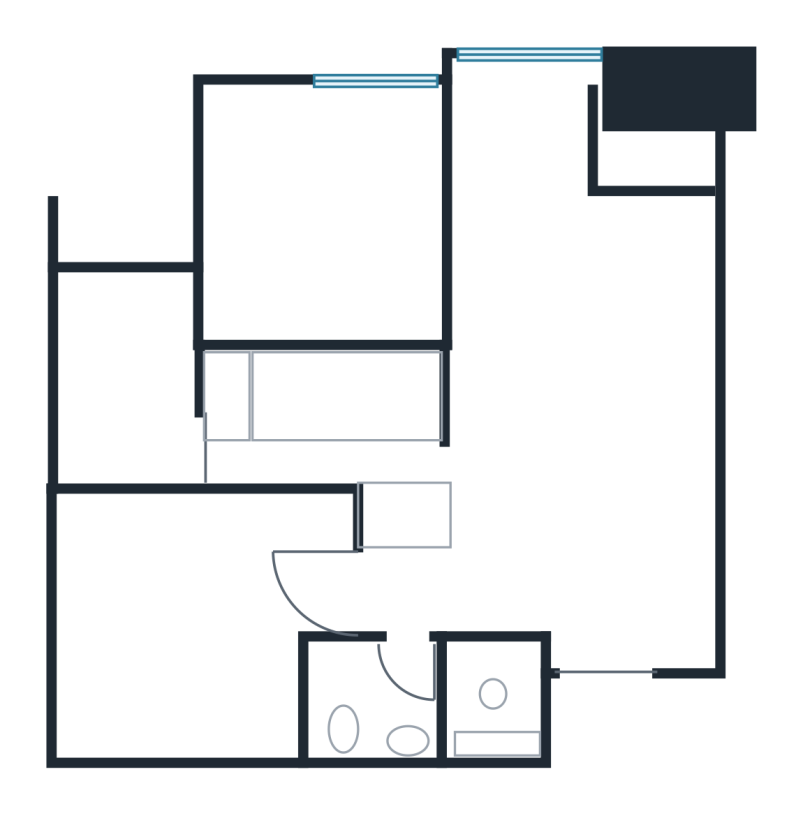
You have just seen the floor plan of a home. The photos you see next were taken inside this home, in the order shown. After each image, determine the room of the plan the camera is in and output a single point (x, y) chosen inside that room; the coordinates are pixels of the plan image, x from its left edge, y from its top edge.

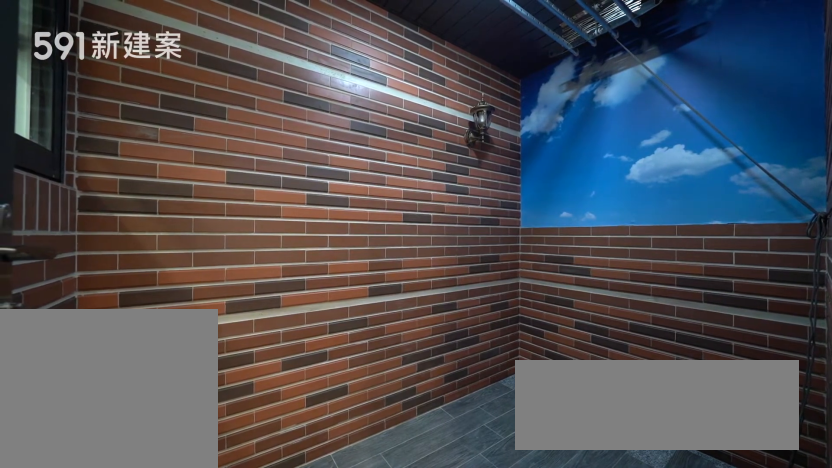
(123, 369)
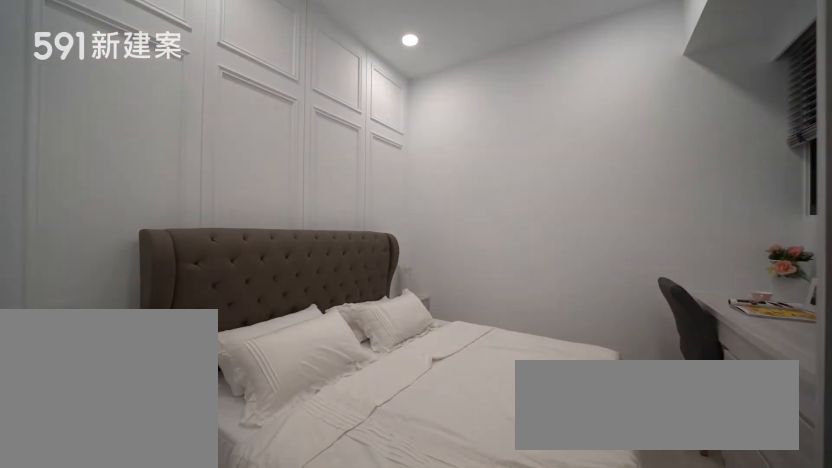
(187, 622)
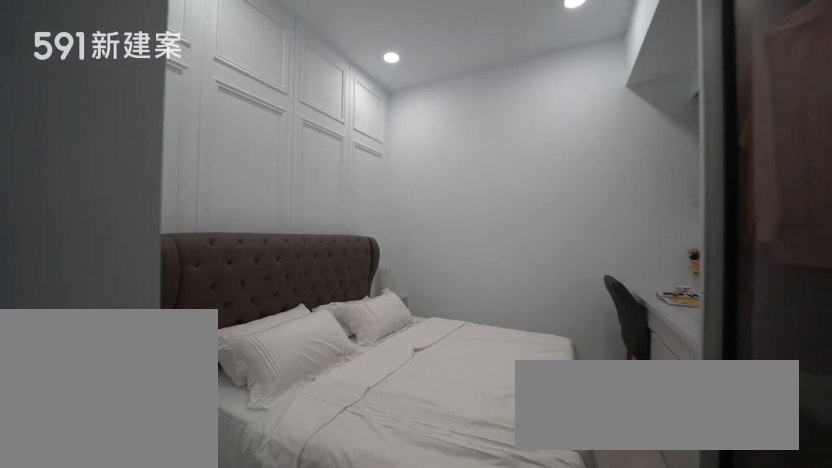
(187, 622)
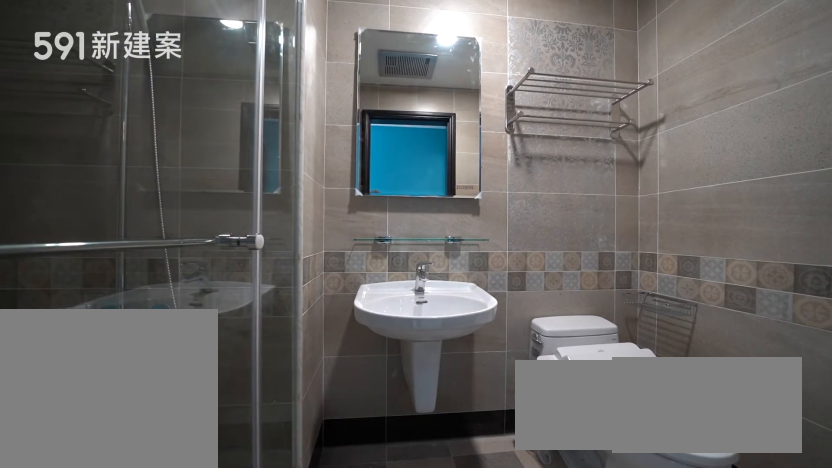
(427, 700)
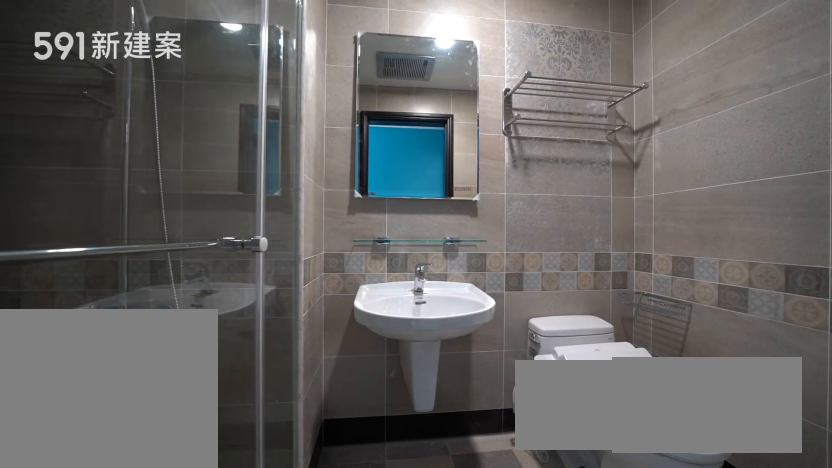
(427, 700)
